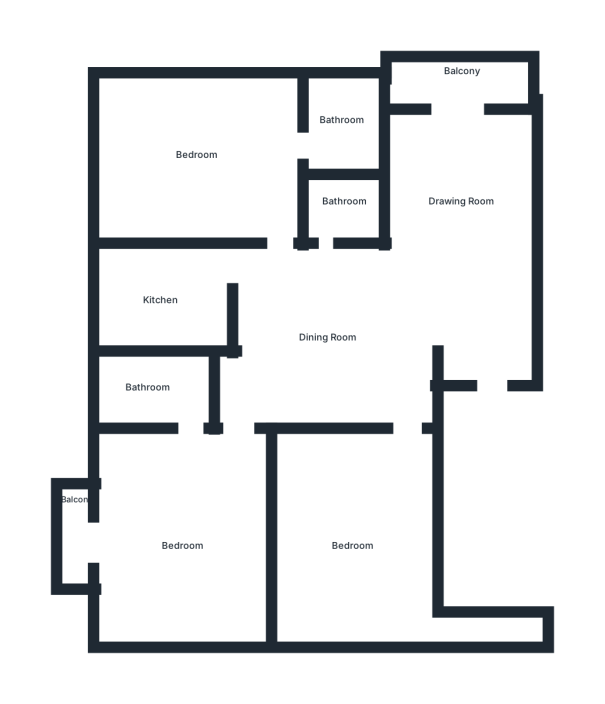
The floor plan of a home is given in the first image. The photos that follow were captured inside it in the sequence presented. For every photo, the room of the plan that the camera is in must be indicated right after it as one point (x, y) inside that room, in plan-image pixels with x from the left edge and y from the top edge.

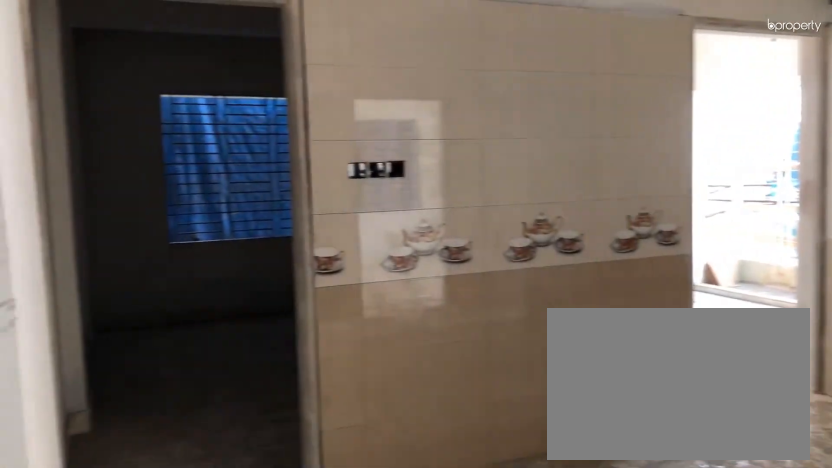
(328, 339)
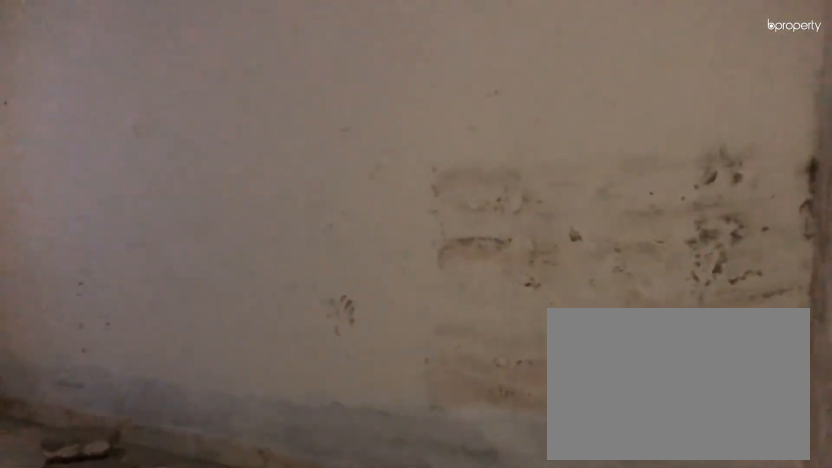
(348, 542)
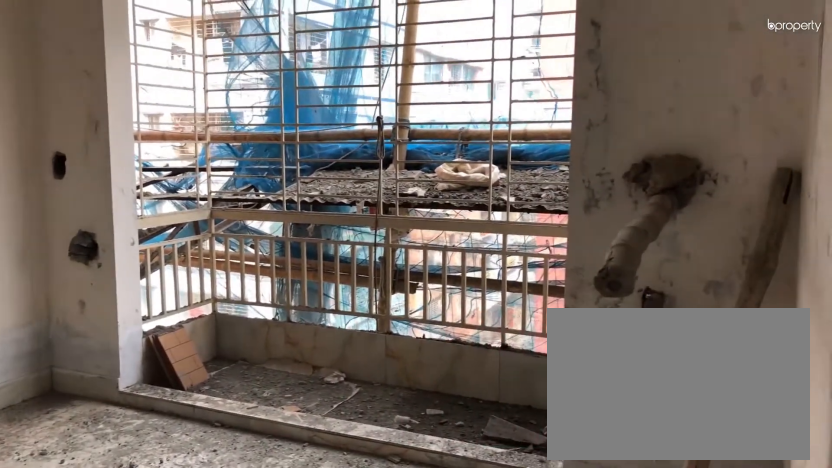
(185, 539)
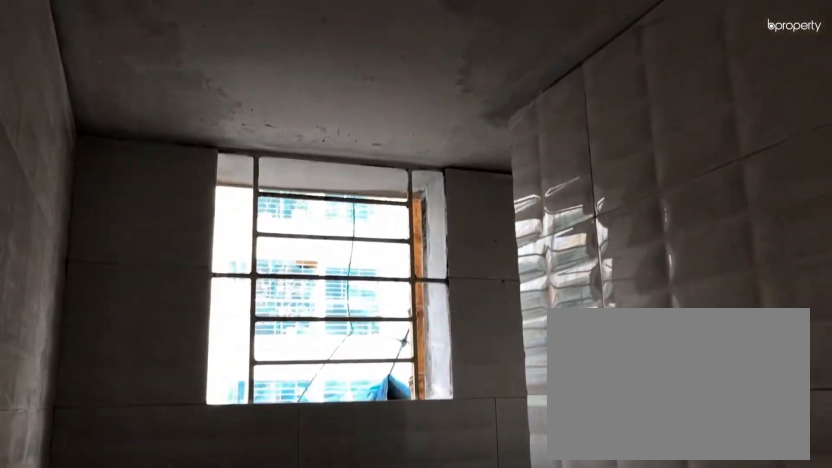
(149, 389)
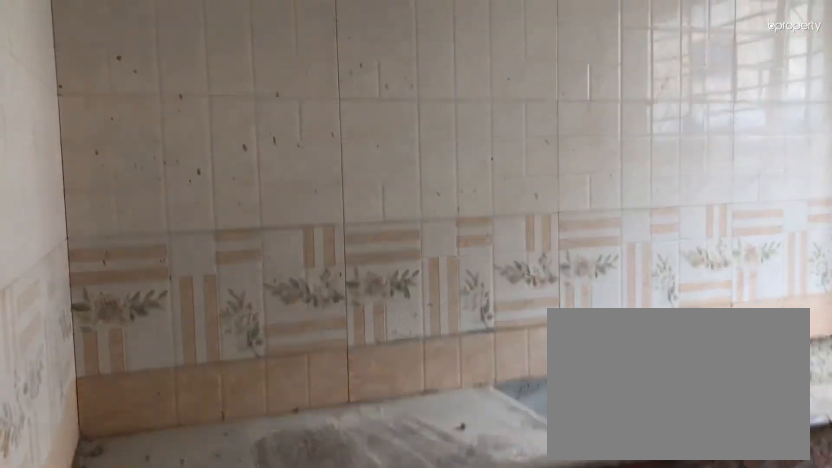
(163, 302)
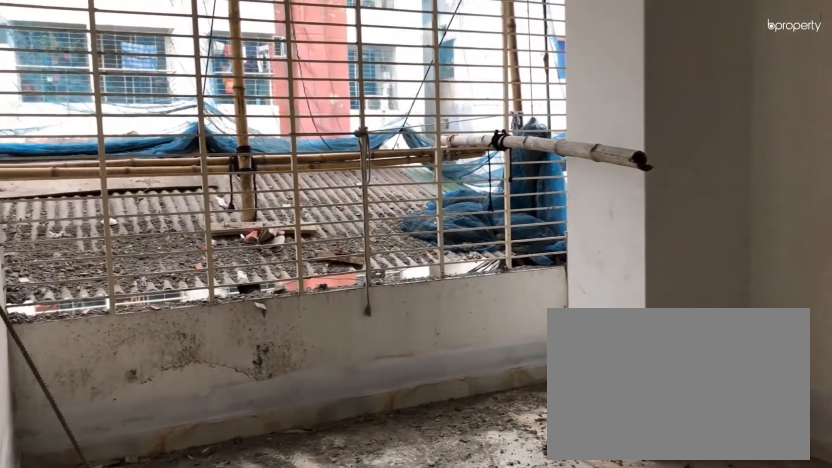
(193, 159)
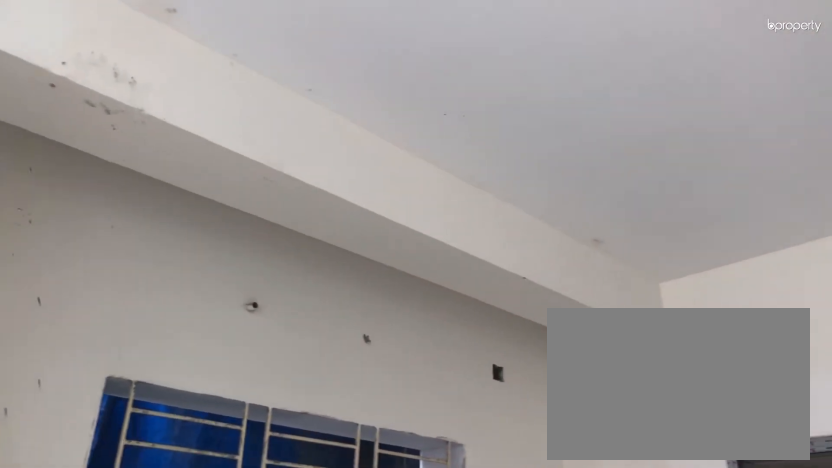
(193, 159)
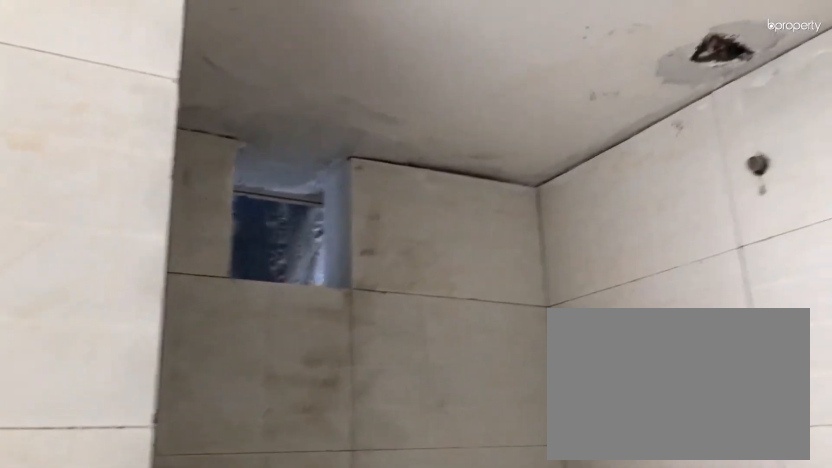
(340, 127)
